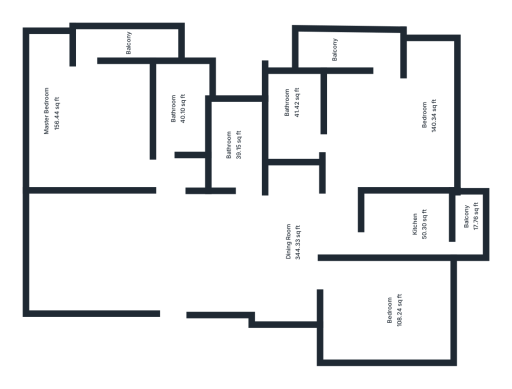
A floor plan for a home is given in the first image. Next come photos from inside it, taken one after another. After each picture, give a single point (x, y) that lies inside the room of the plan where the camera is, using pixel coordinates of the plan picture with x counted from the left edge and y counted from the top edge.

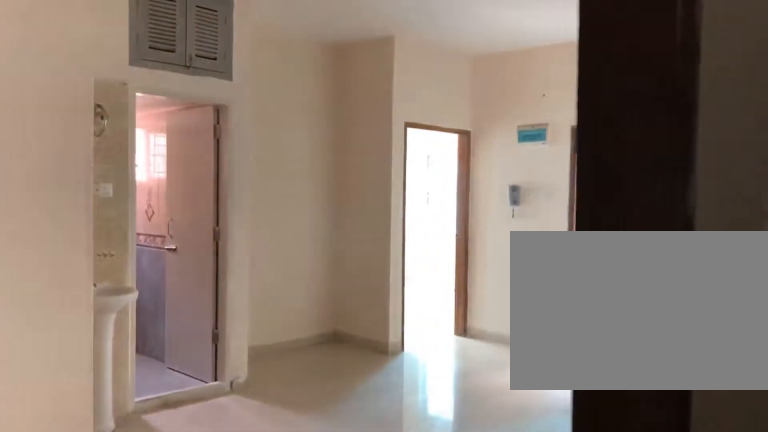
(173, 268)
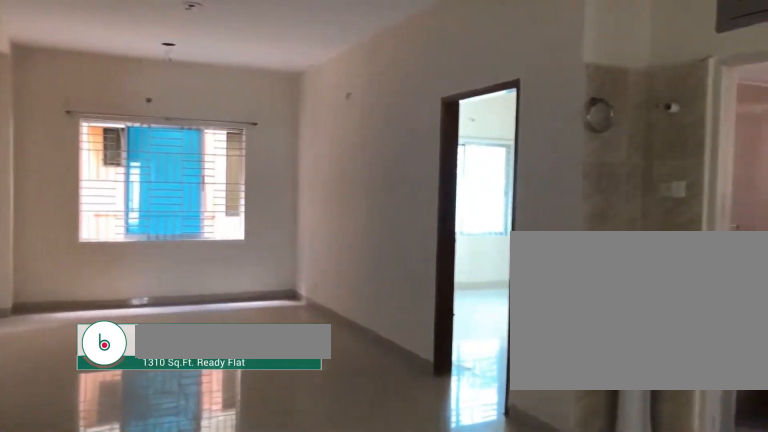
(213, 237)
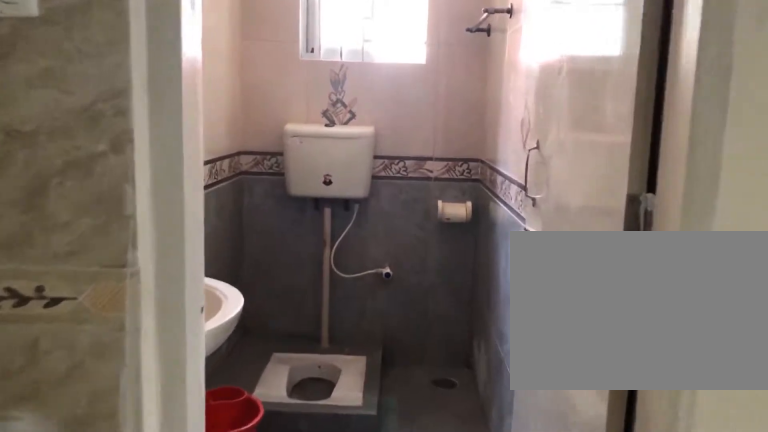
(233, 151)
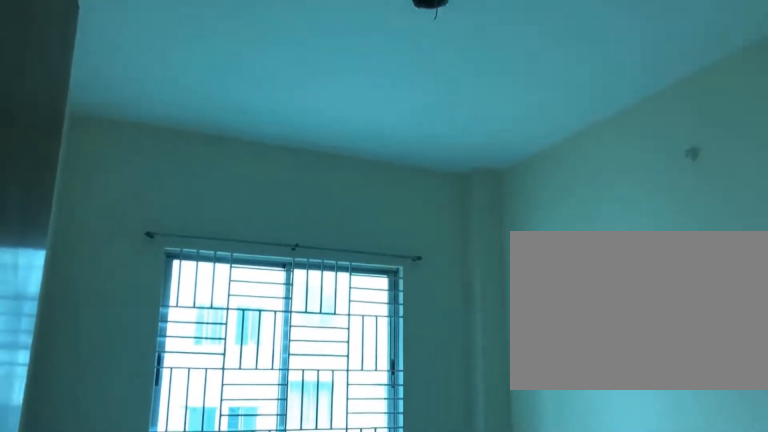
(390, 316)
